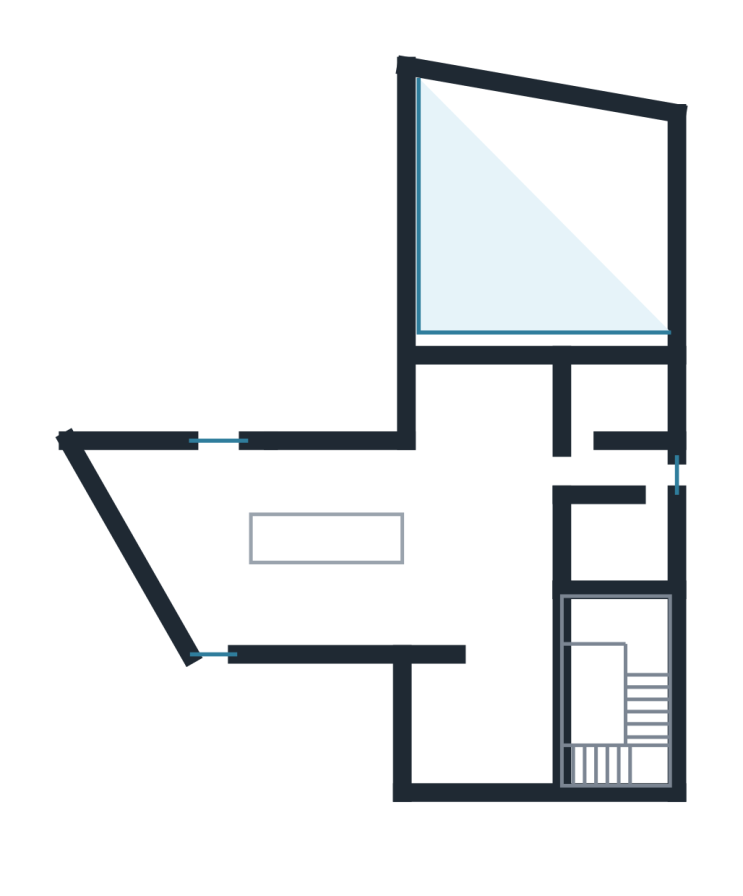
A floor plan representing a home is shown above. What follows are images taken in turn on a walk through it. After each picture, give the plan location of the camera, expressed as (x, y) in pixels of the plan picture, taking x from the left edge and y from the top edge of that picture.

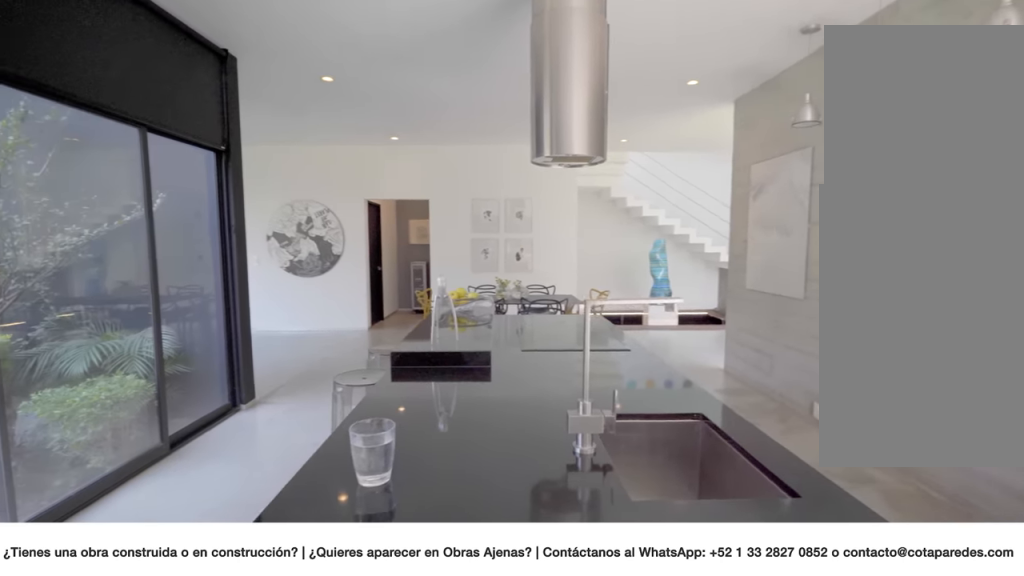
(218, 538)
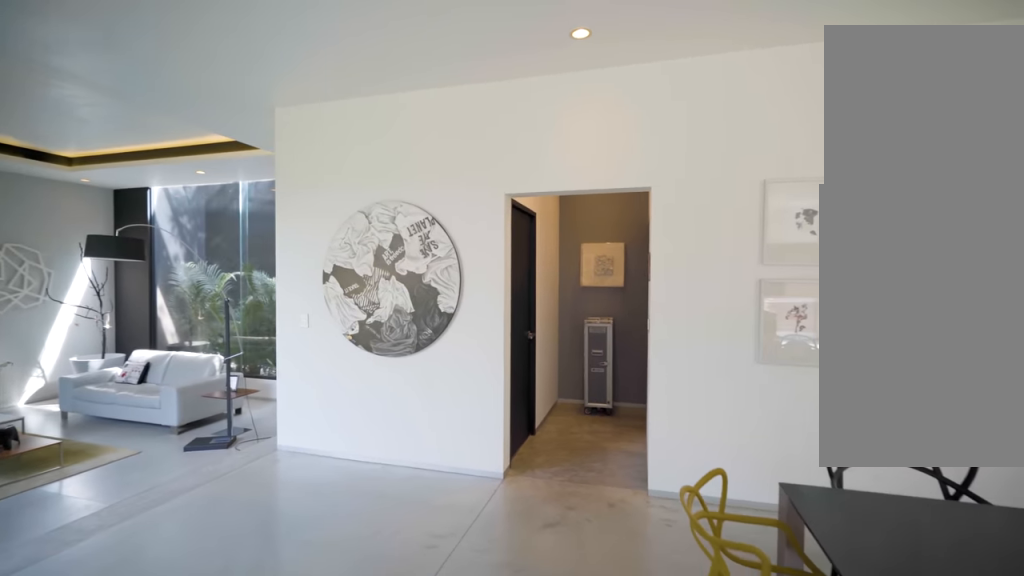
(461, 477)
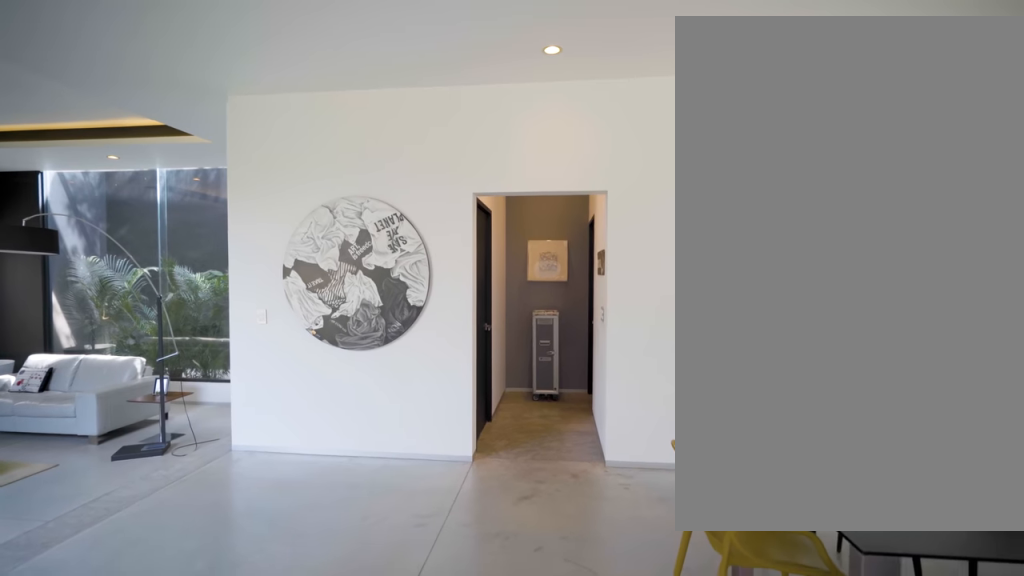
(466, 470)
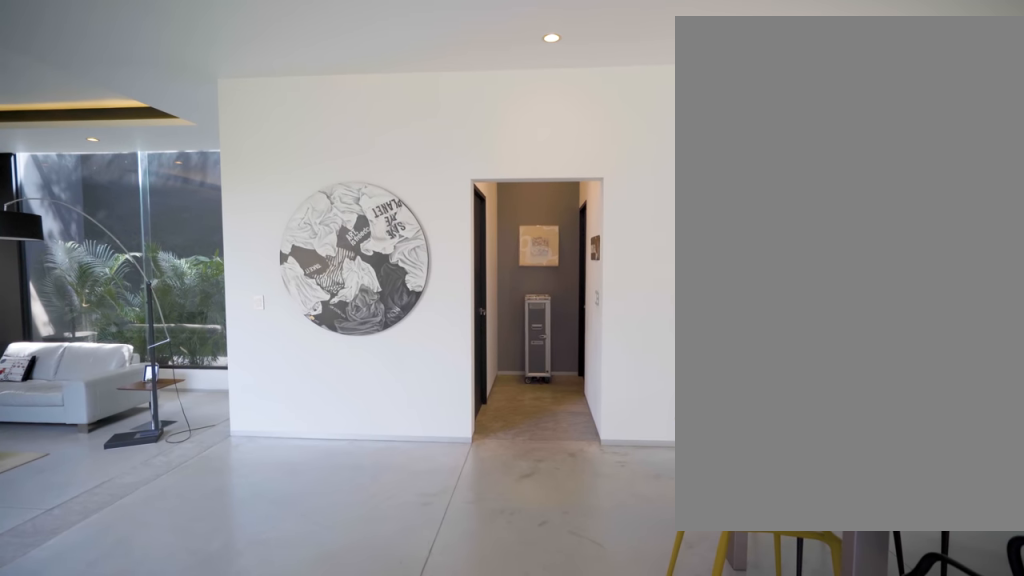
(406, 486)
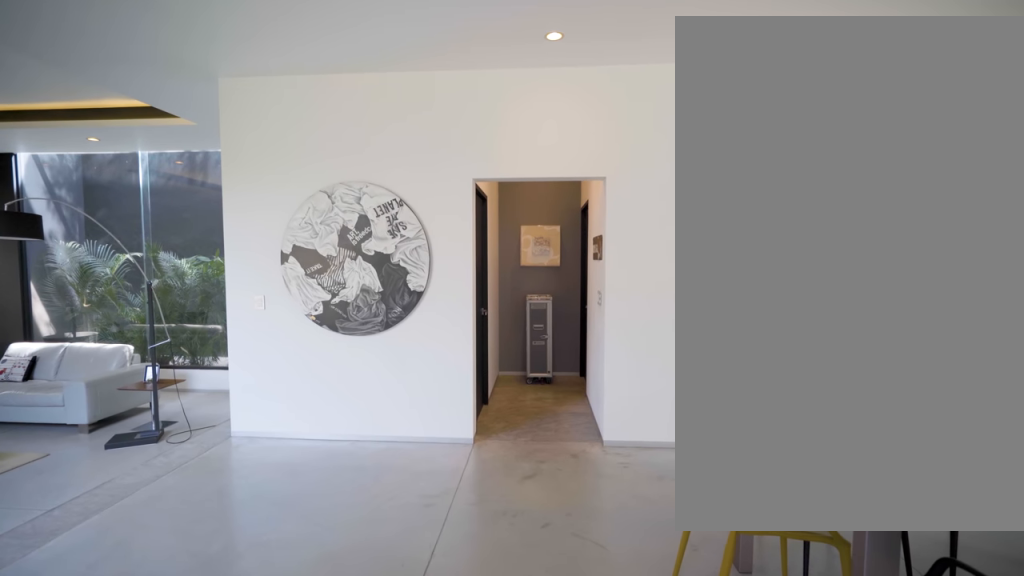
(406, 486)
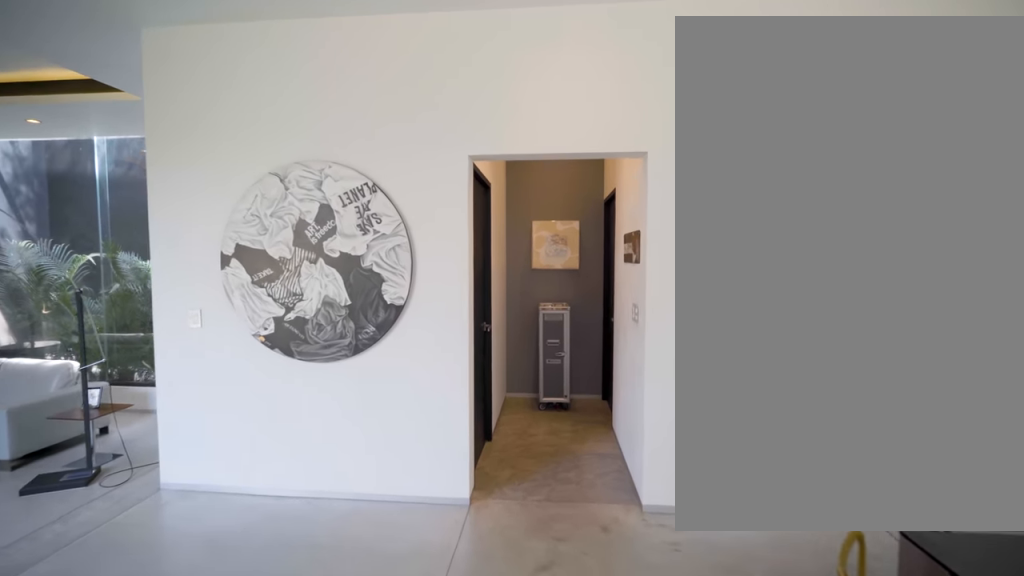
(406, 486)
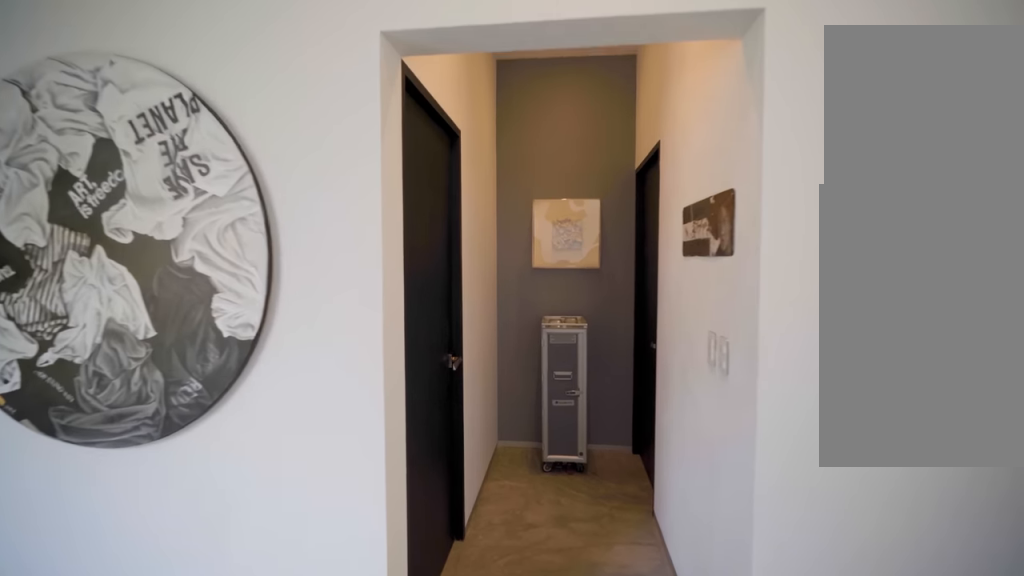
(441, 487)
